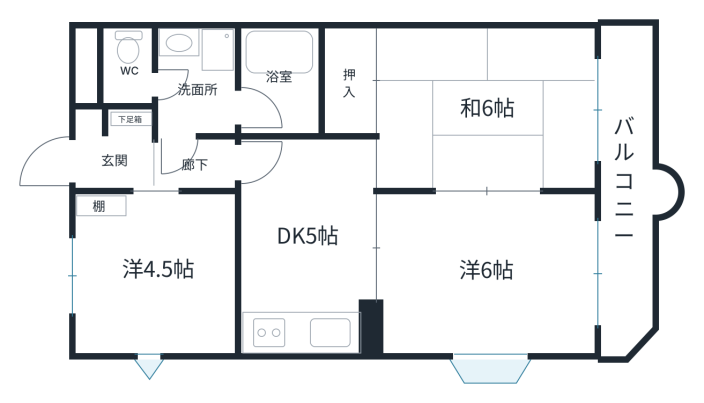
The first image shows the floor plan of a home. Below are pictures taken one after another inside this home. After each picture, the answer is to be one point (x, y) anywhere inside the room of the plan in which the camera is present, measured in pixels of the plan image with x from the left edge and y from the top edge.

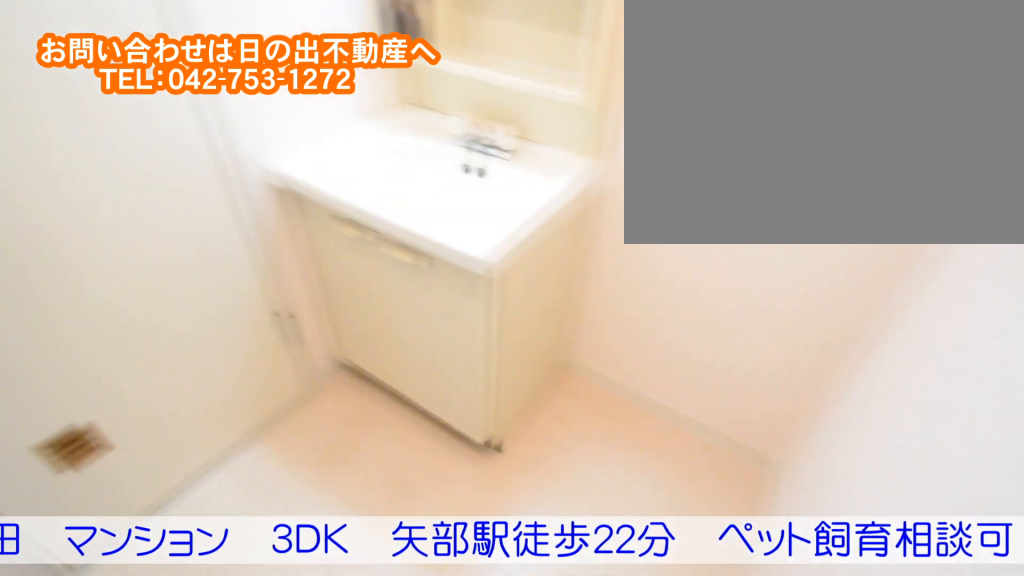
(197, 103)
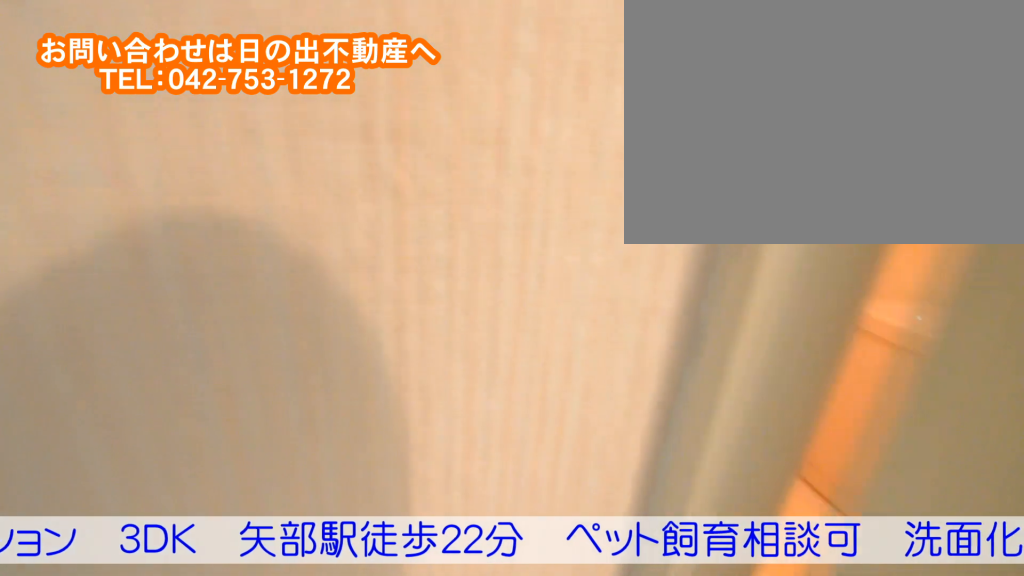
(197, 104)
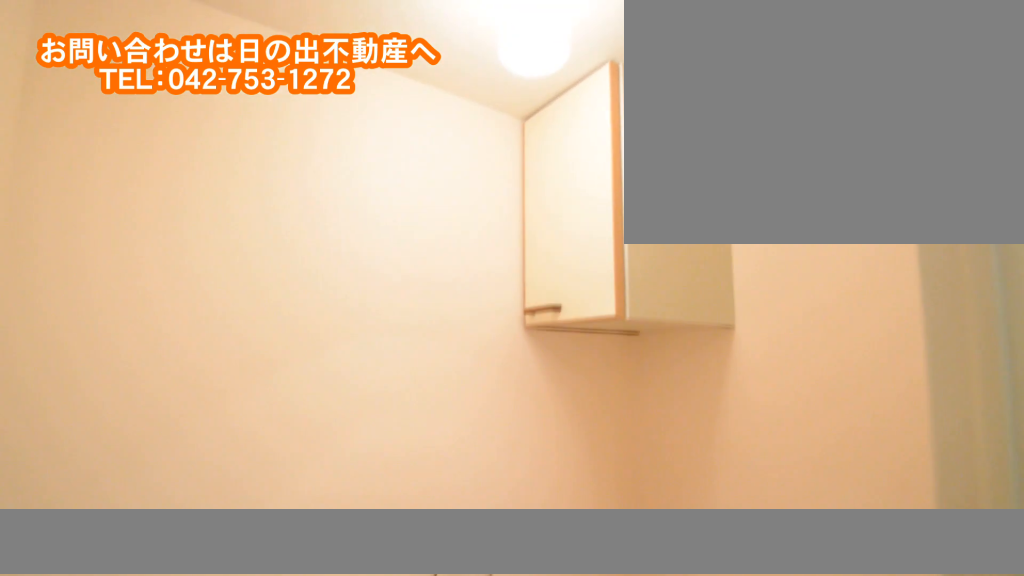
(127, 67)
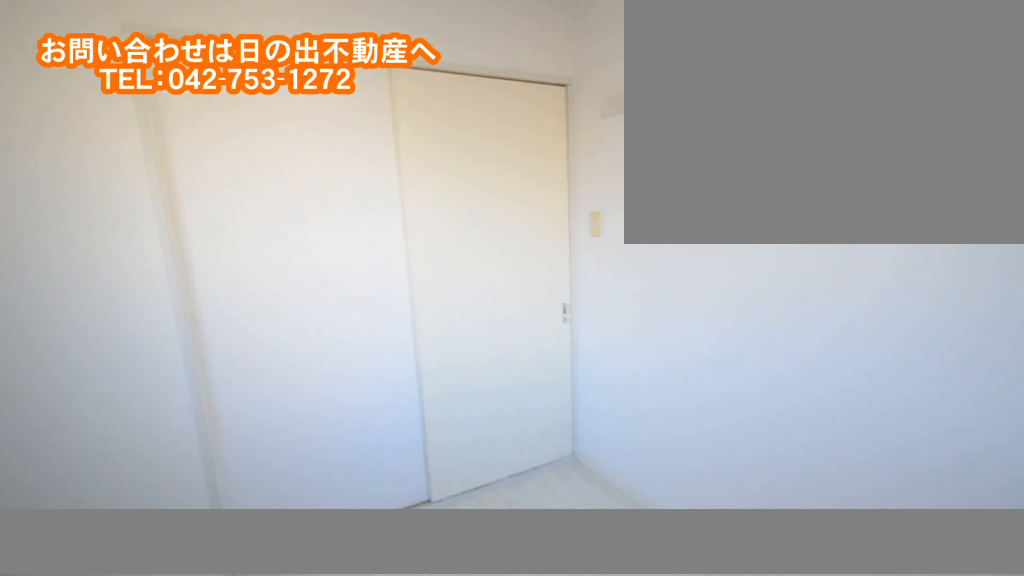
(156, 304)
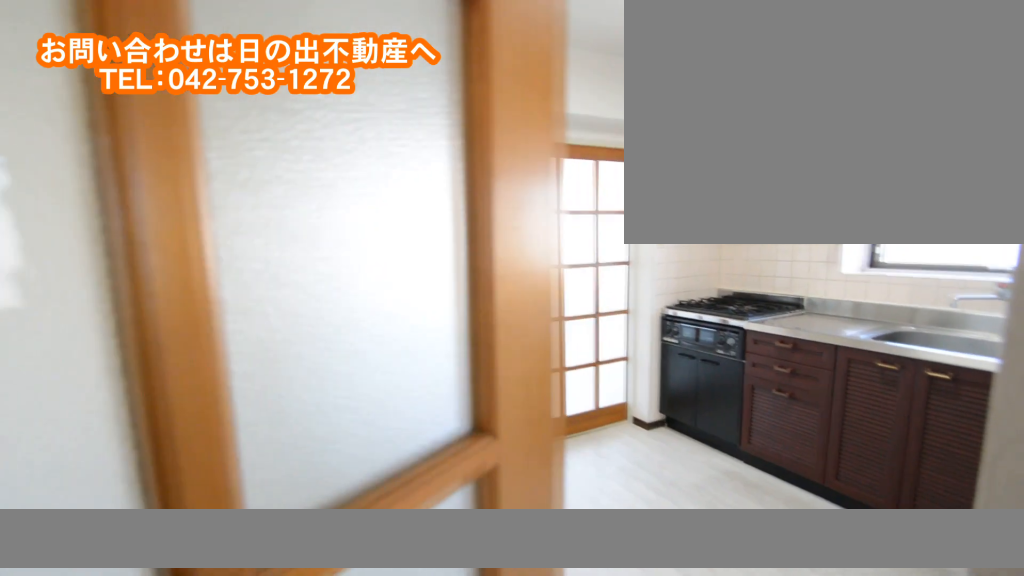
(315, 267)
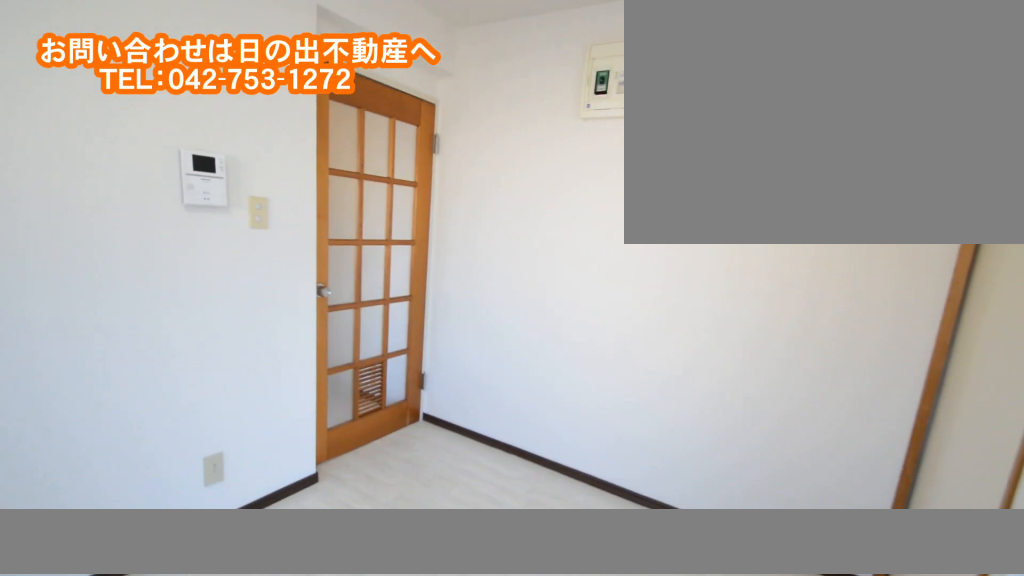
(315, 267)
